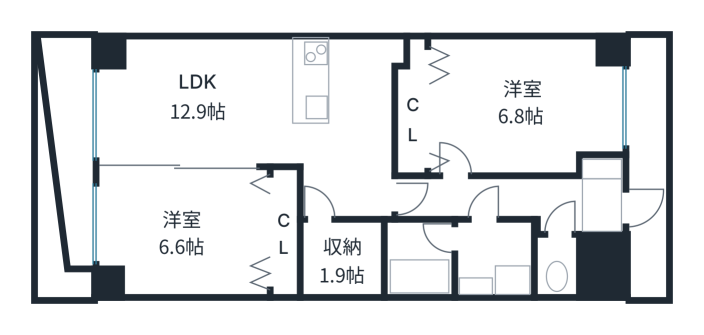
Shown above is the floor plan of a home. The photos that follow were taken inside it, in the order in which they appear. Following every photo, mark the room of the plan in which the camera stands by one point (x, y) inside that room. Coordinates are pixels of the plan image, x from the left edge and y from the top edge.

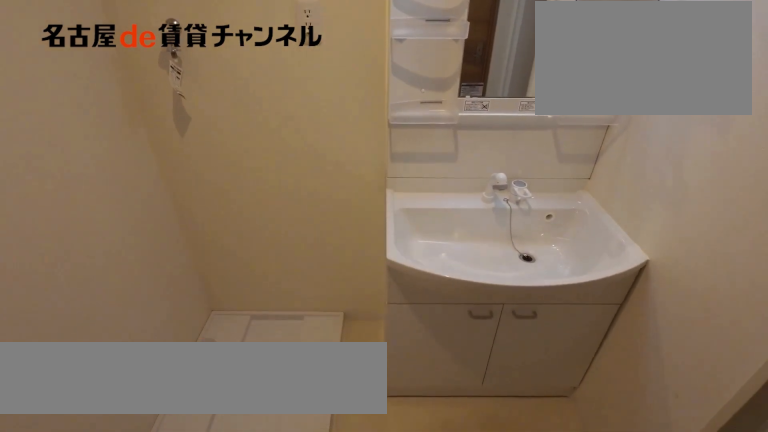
(495, 258)
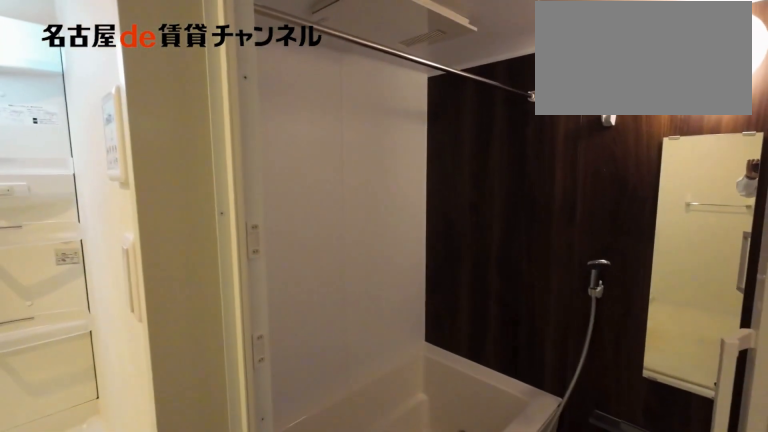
(418, 258)
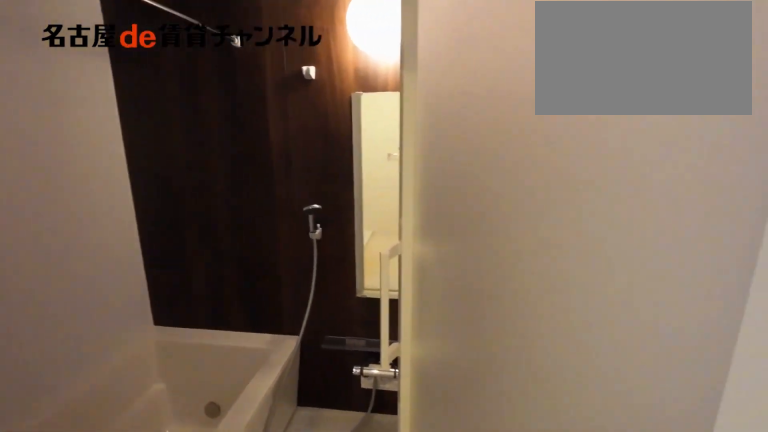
(418, 258)
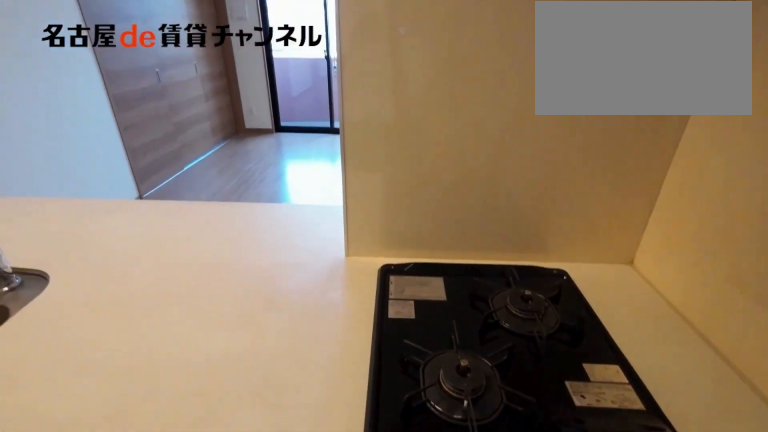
(350, 80)
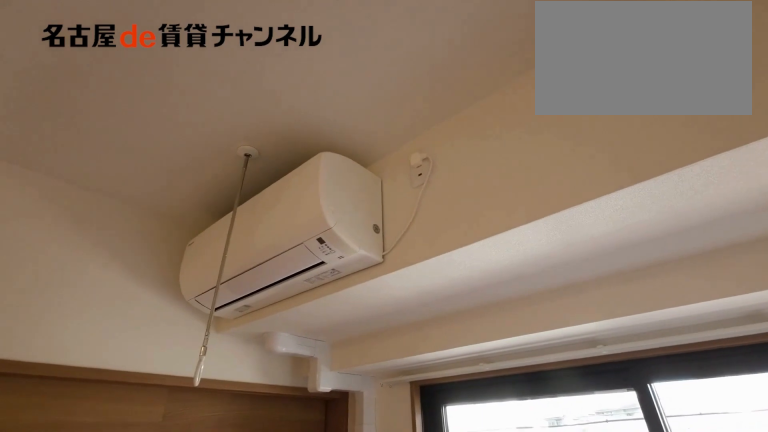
(259, 111)
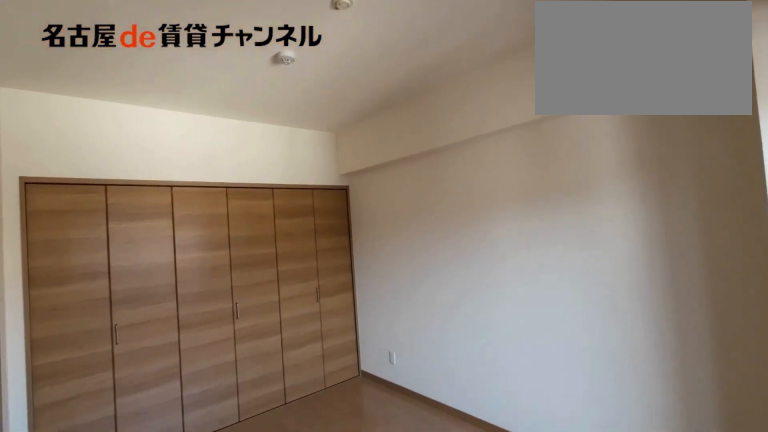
(185, 231)
